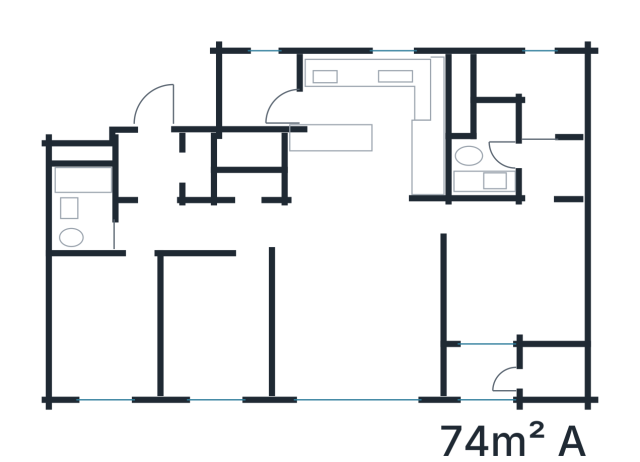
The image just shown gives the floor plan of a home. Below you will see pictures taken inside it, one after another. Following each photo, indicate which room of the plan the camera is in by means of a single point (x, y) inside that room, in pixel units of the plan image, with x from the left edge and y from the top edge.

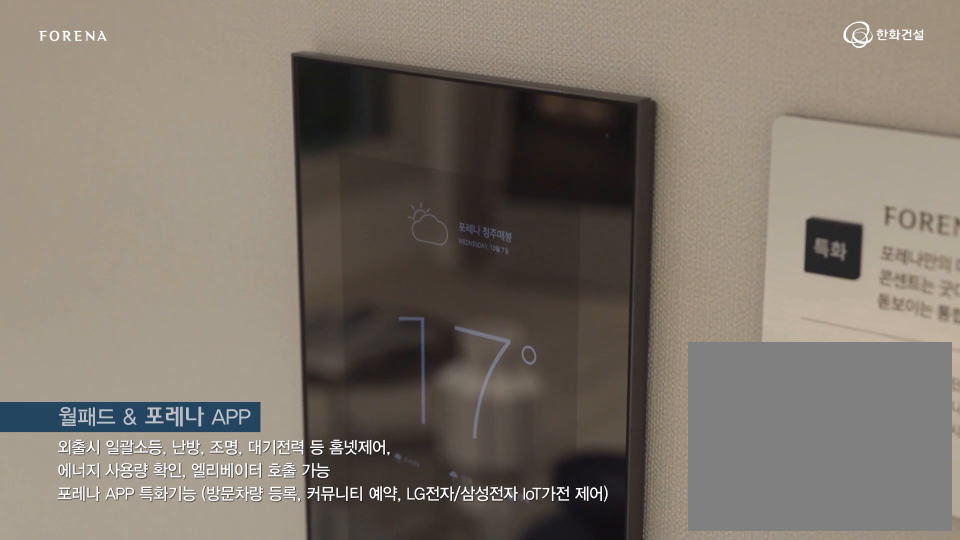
(363, 308)
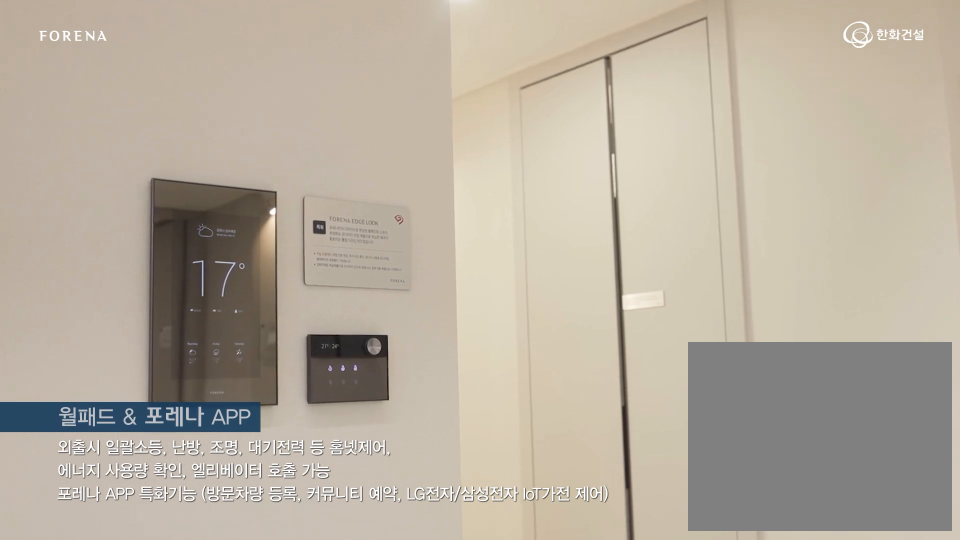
(363, 308)
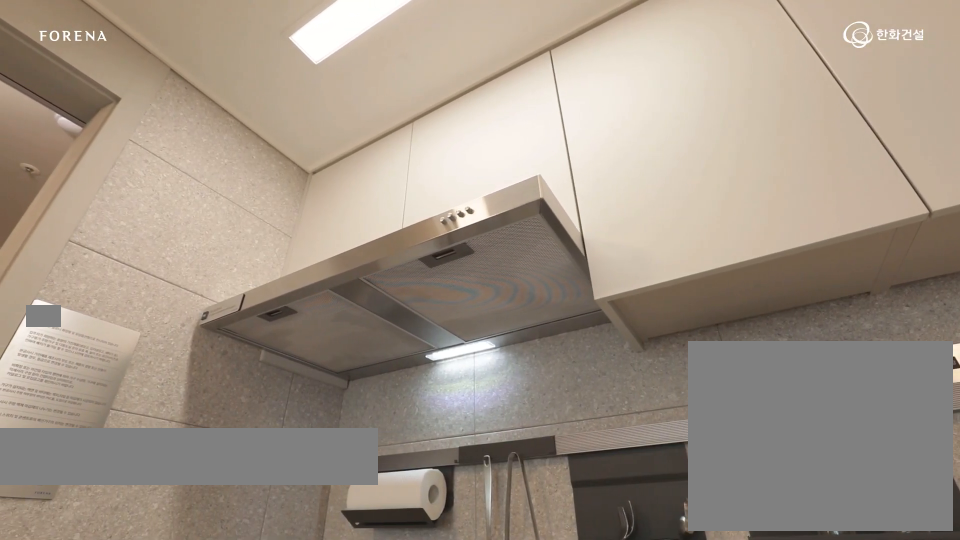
(351, 179)
